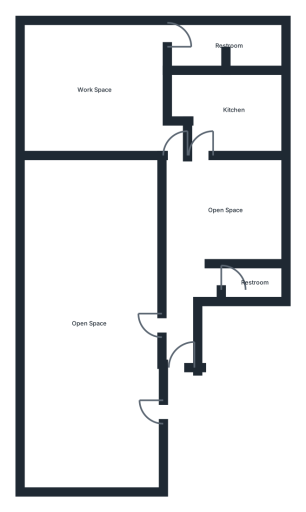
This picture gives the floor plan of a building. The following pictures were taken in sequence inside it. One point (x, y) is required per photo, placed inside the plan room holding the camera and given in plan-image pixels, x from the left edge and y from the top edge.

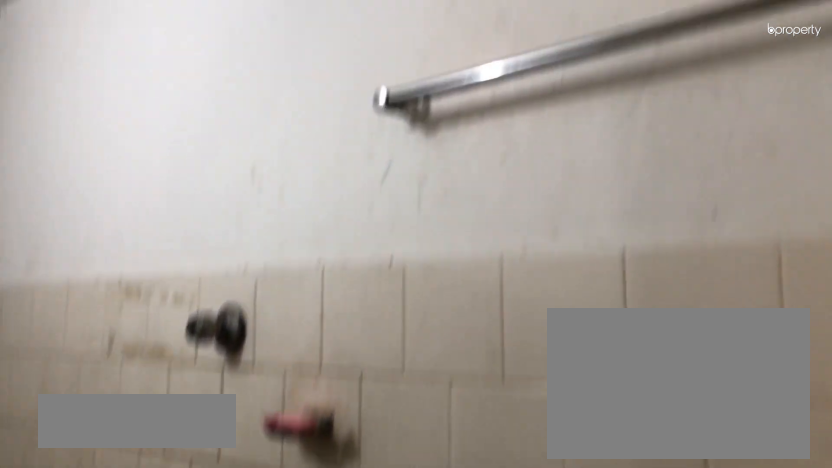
(255, 282)
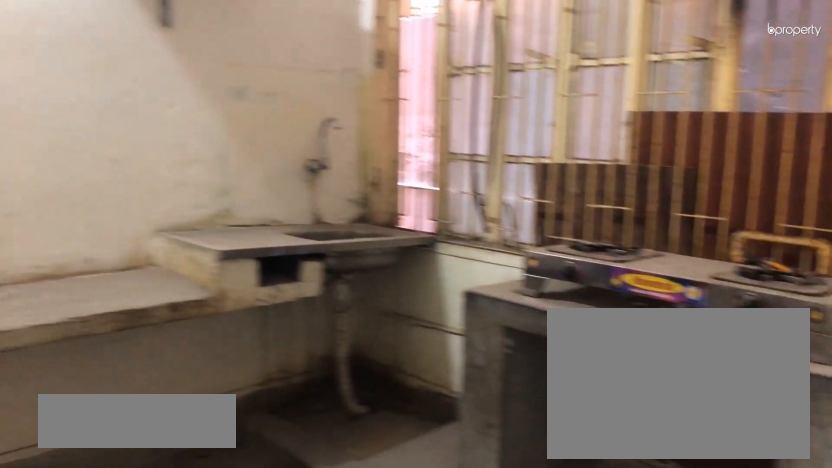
(235, 110)
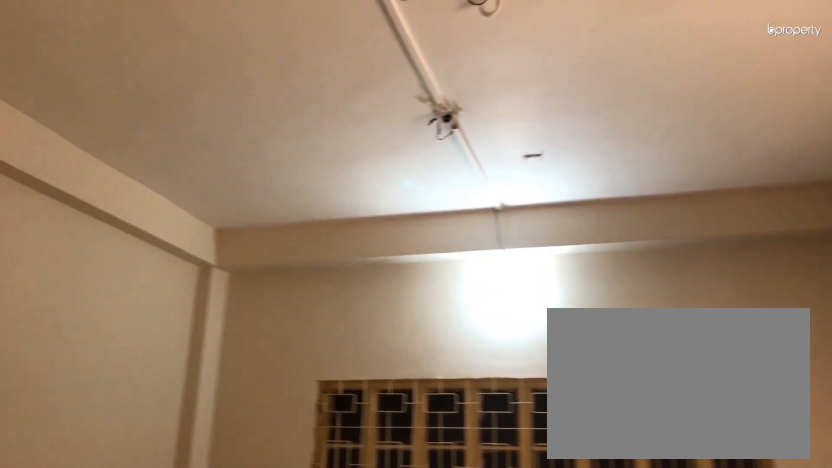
(94, 90)
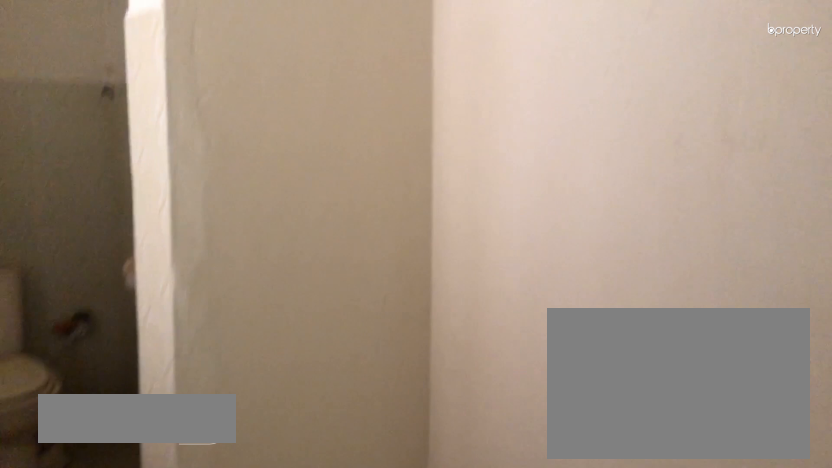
(228, 45)
